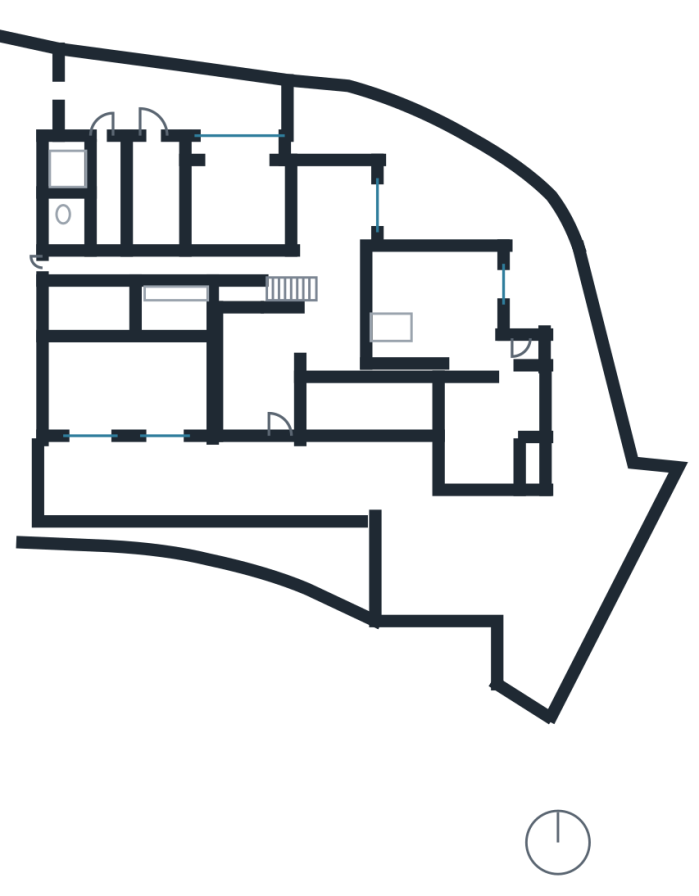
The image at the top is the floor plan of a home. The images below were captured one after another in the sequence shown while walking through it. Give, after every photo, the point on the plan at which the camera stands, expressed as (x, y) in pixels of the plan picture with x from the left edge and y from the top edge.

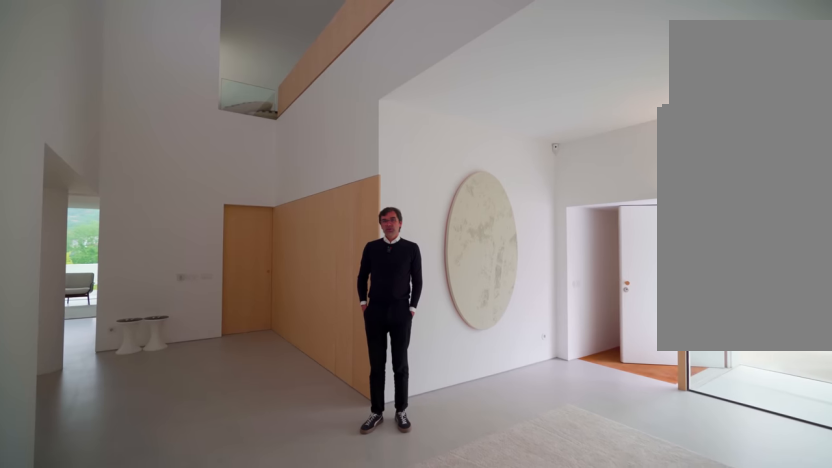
(236, 354)
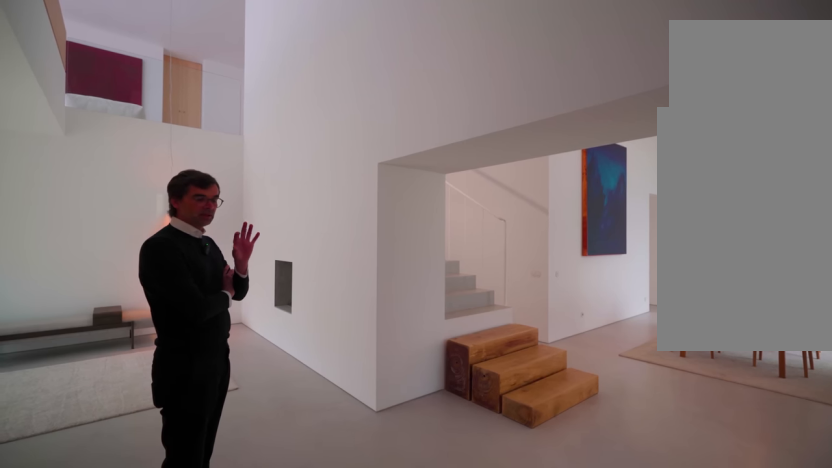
(339, 331)
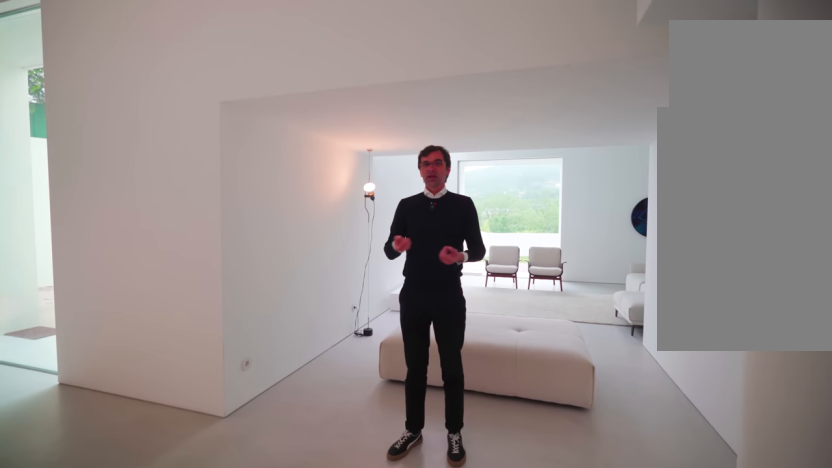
(328, 300)
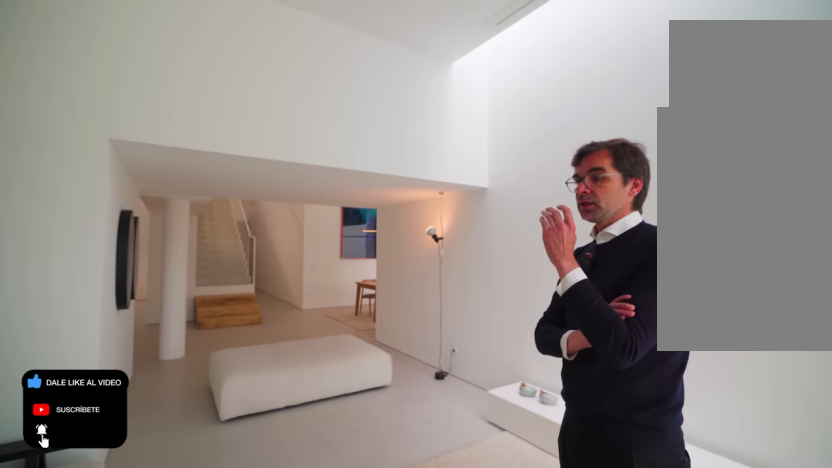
(481, 324)
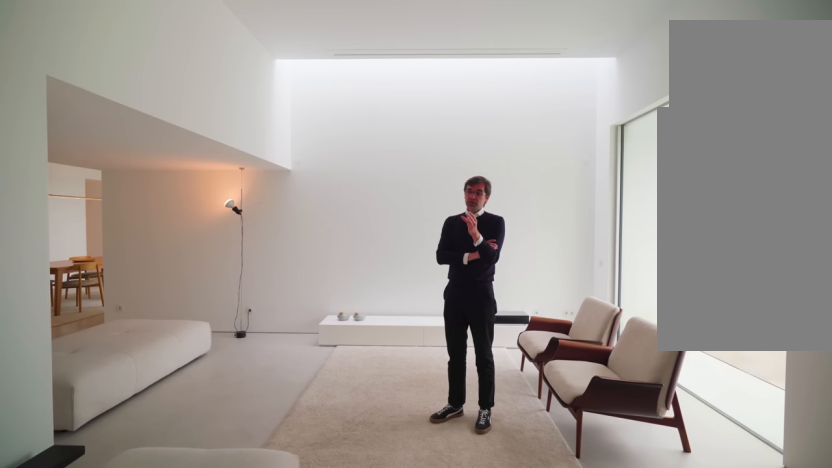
(462, 317)
